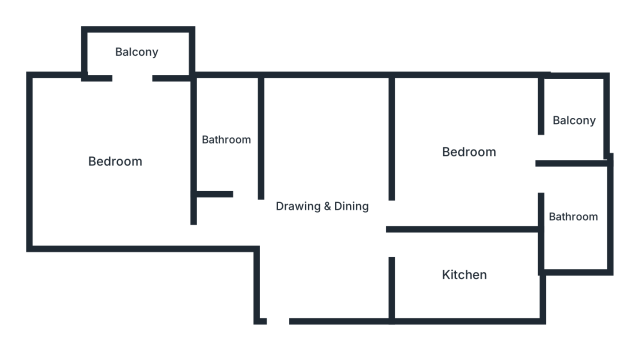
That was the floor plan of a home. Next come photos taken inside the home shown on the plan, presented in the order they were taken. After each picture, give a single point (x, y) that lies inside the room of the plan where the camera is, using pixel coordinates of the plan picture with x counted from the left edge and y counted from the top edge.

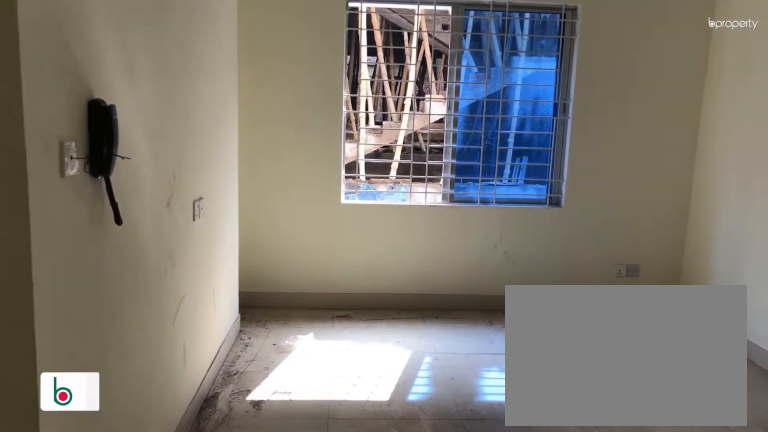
(326, 209)
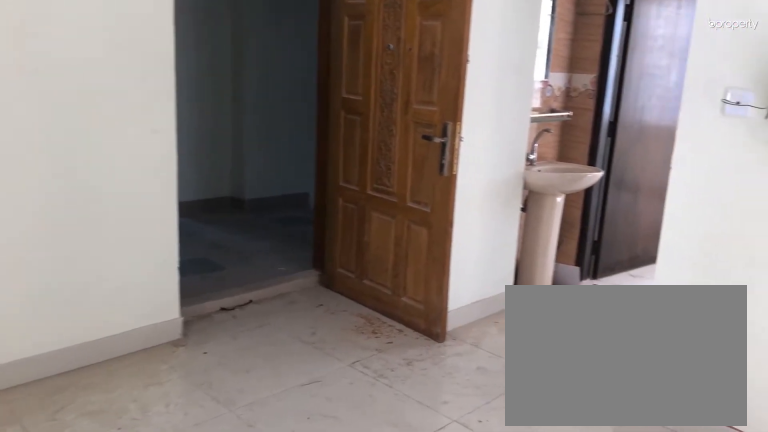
(326, 209)
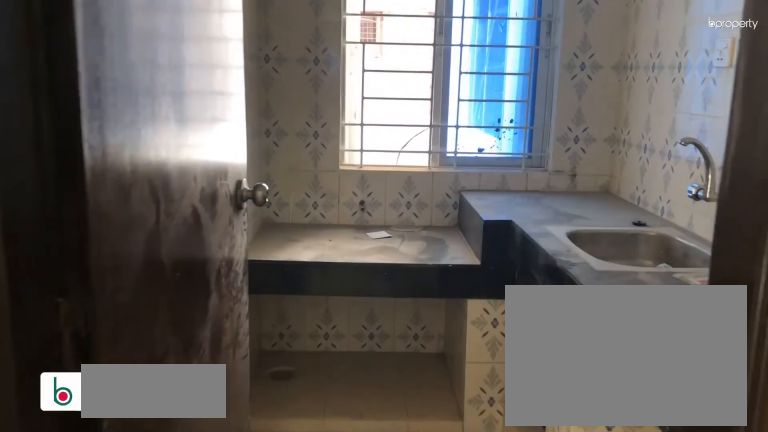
(464, 275)
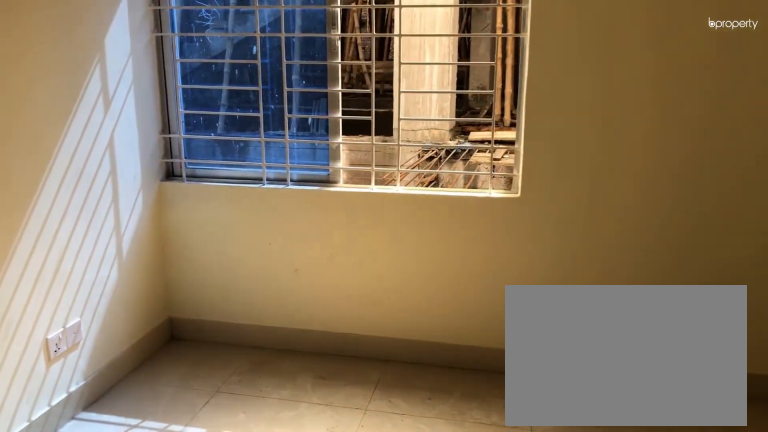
(467, 151)
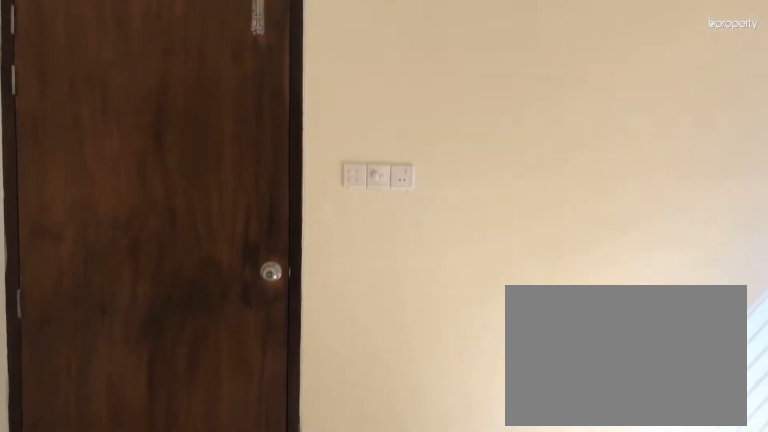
(467, 151)
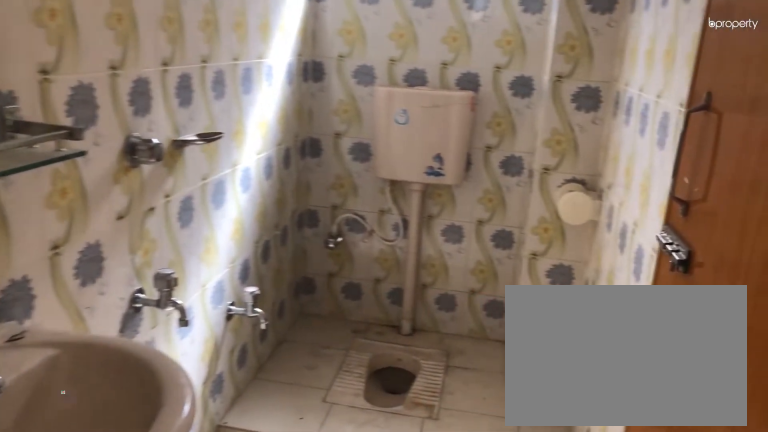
(227, 141)
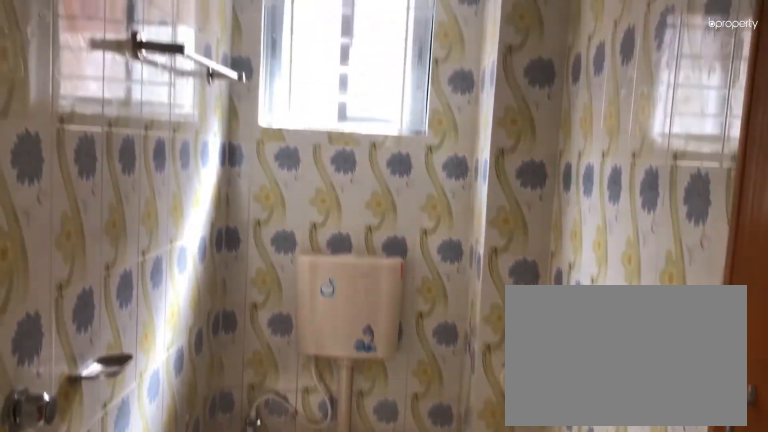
(227, 141)
